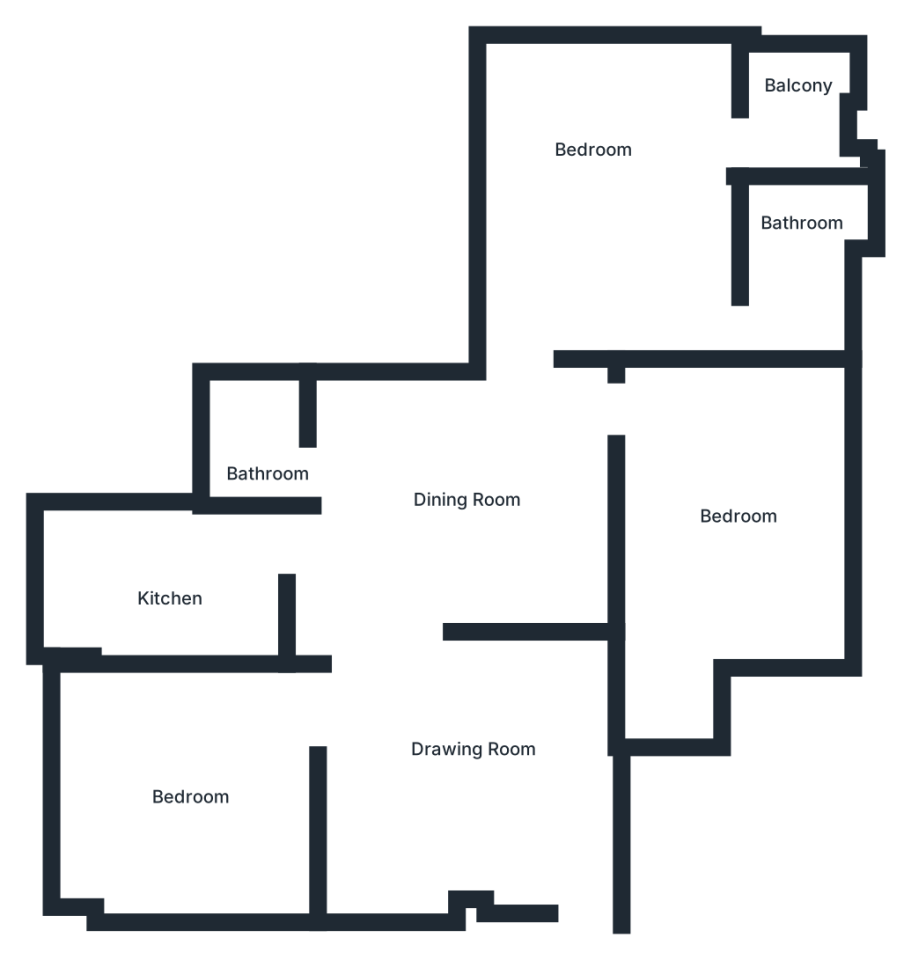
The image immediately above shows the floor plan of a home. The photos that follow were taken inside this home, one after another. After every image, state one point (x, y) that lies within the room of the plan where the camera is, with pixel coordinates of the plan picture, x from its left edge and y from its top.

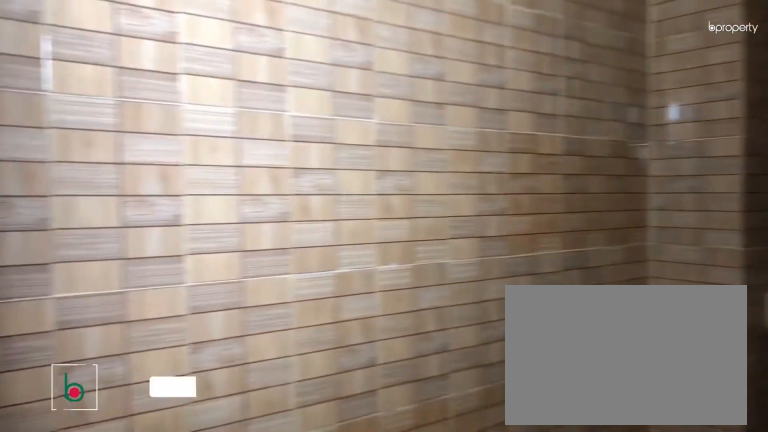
(167, 589)
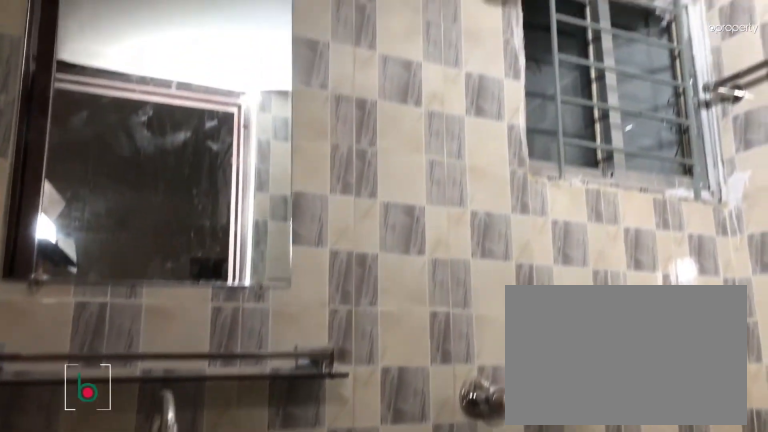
(254, 440)
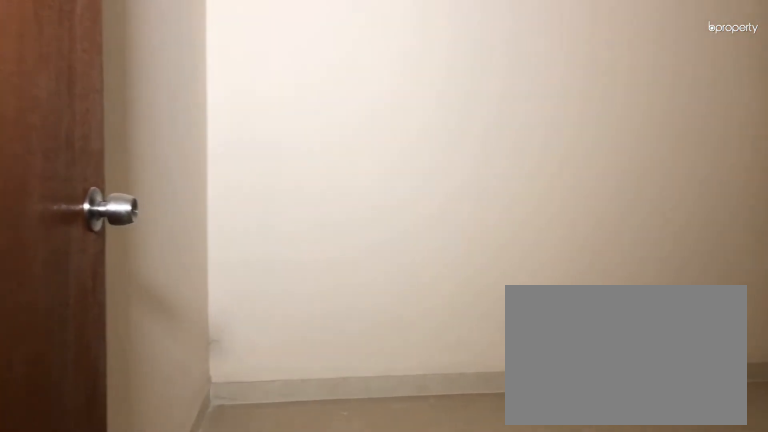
(730, 511)
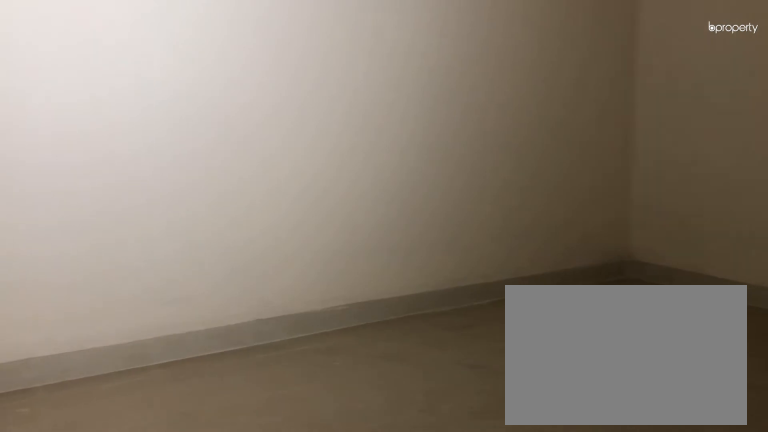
(730, 511)
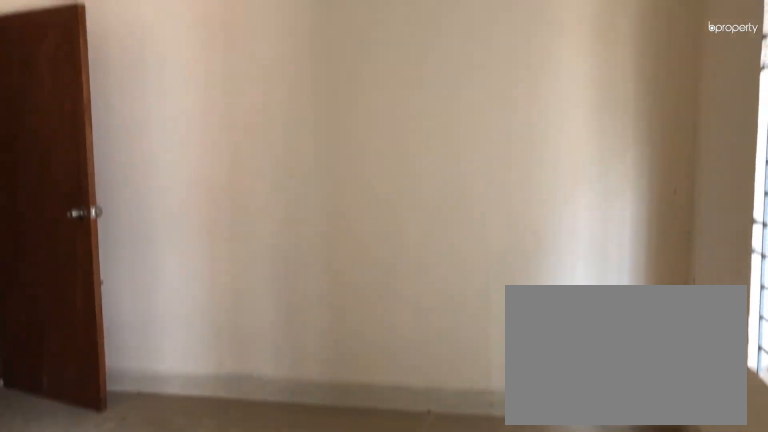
(703, 148)
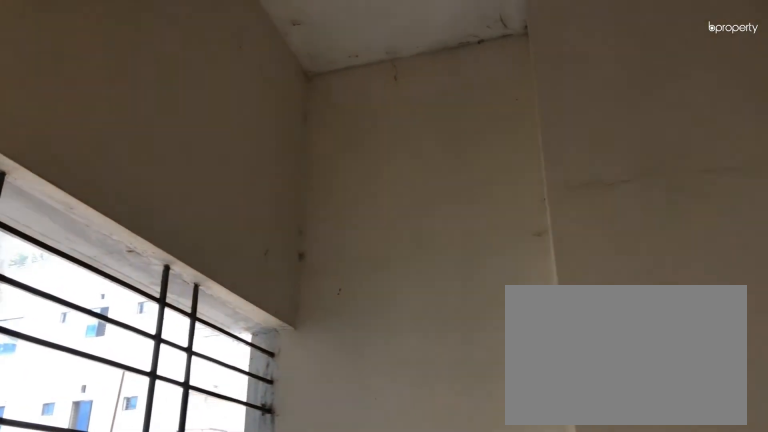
(782, 122)
